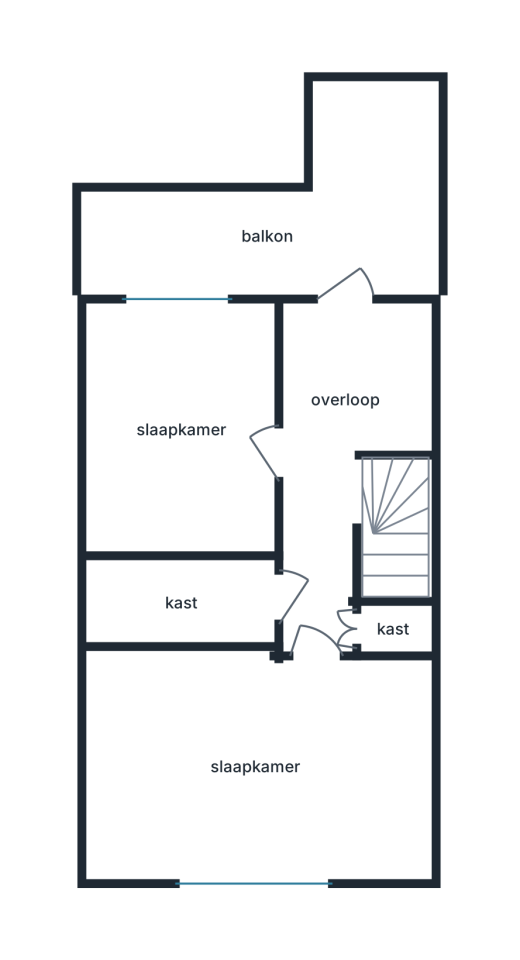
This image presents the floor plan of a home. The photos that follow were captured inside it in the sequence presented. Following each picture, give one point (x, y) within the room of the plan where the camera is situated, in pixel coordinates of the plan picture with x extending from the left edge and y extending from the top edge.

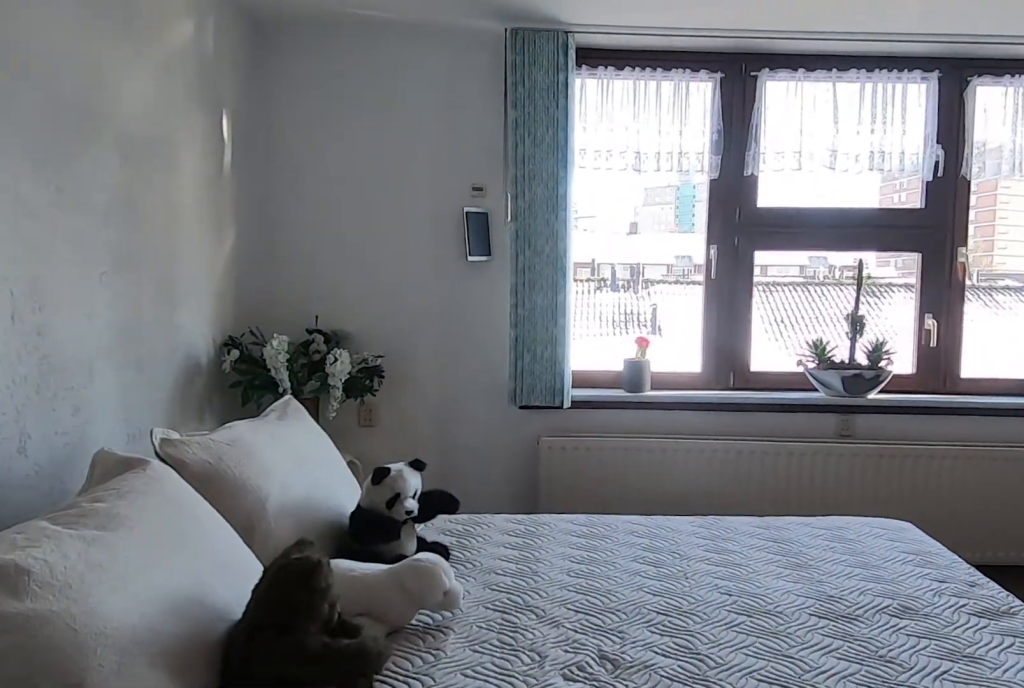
(249, 770)
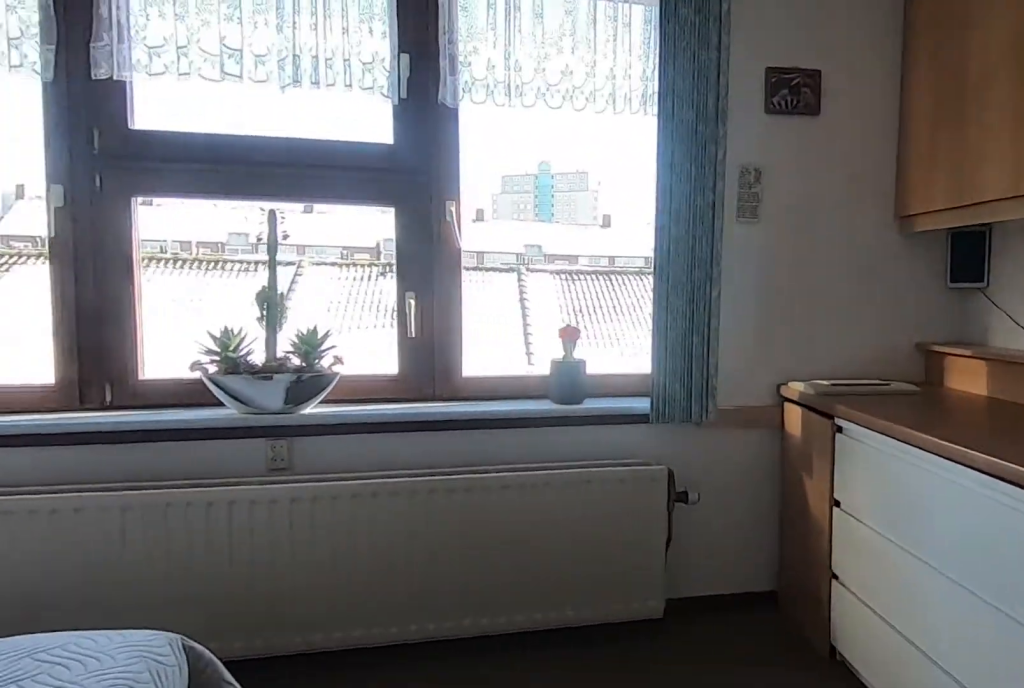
(249, 770)
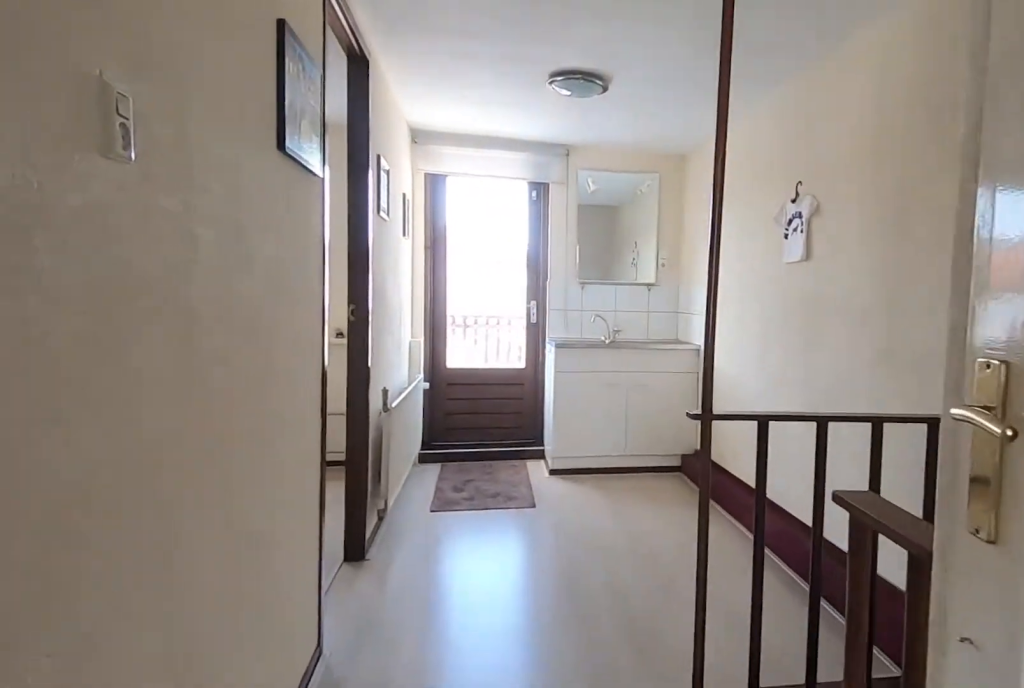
(319, 610)
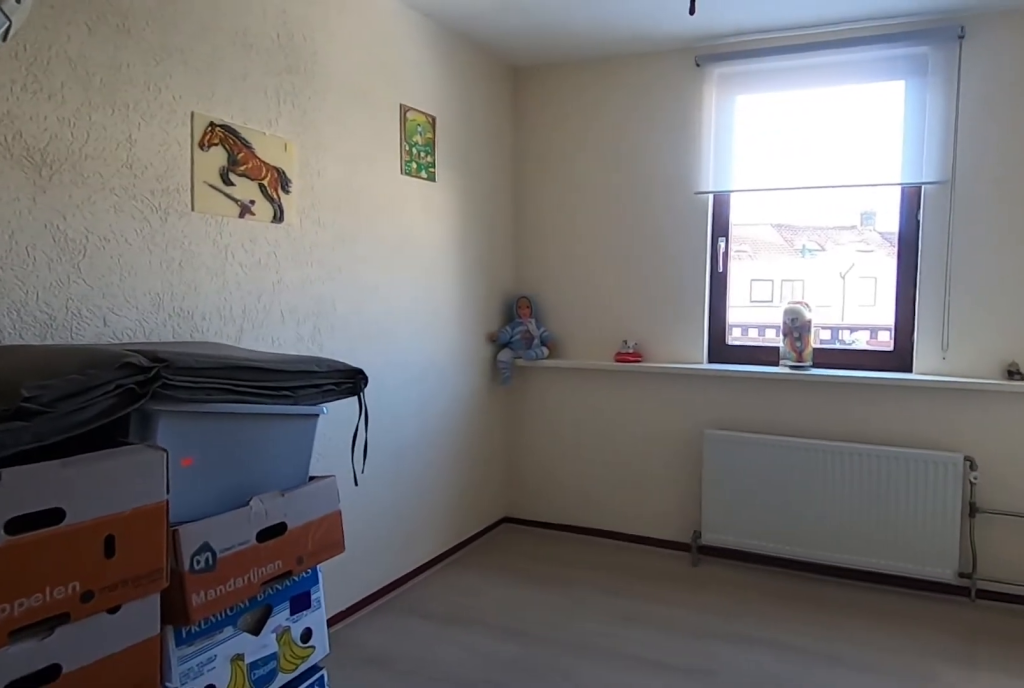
(144, 423)
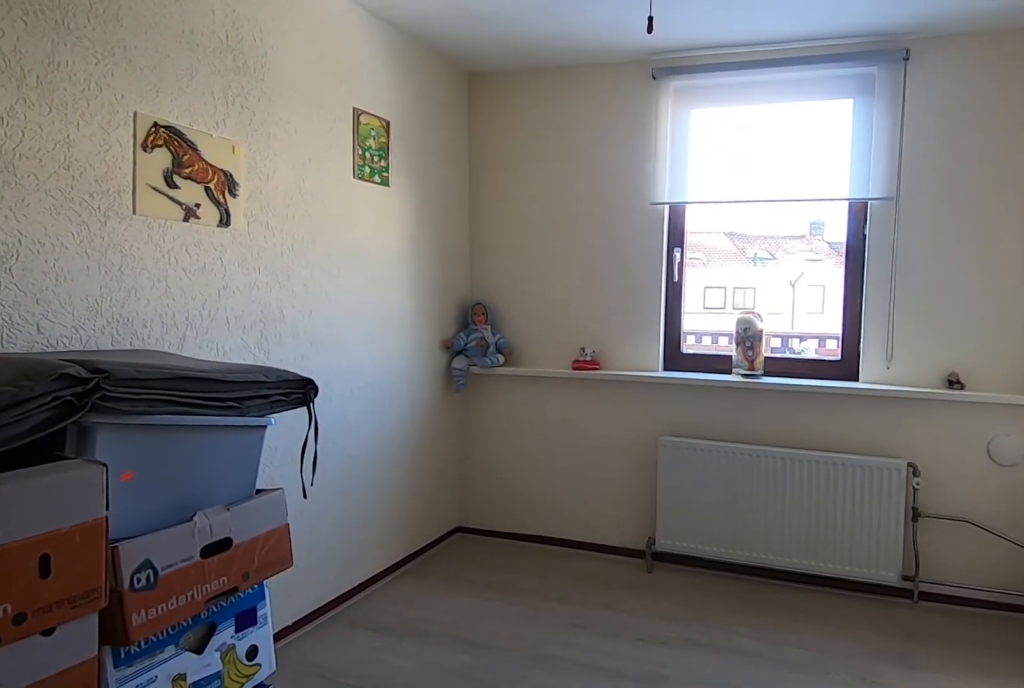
(144, 423)
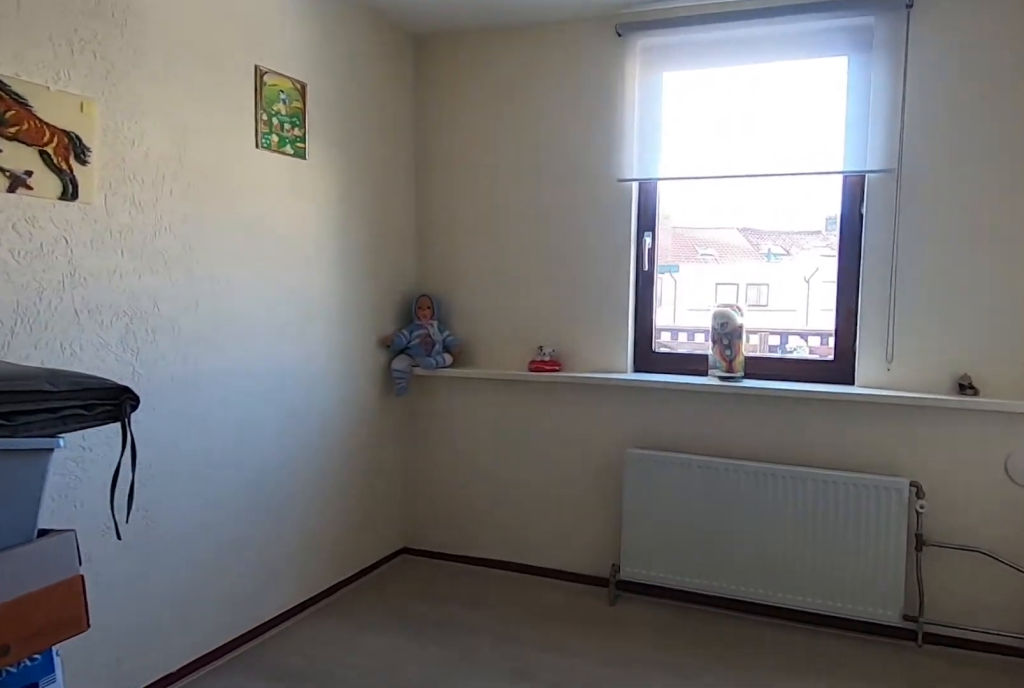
(144, 423)
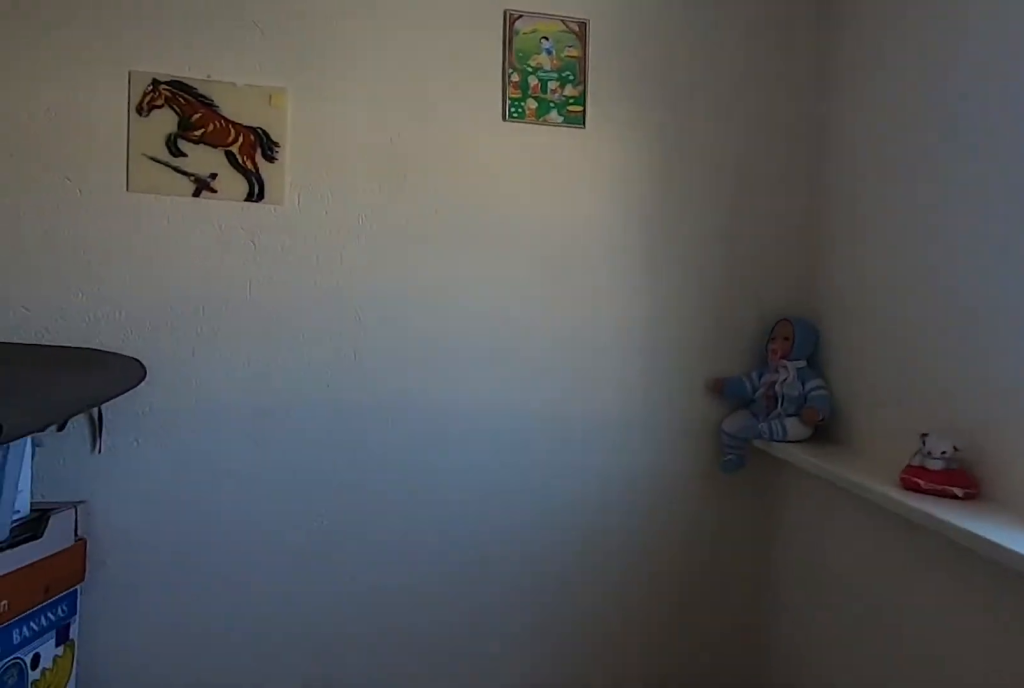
(144, 423)
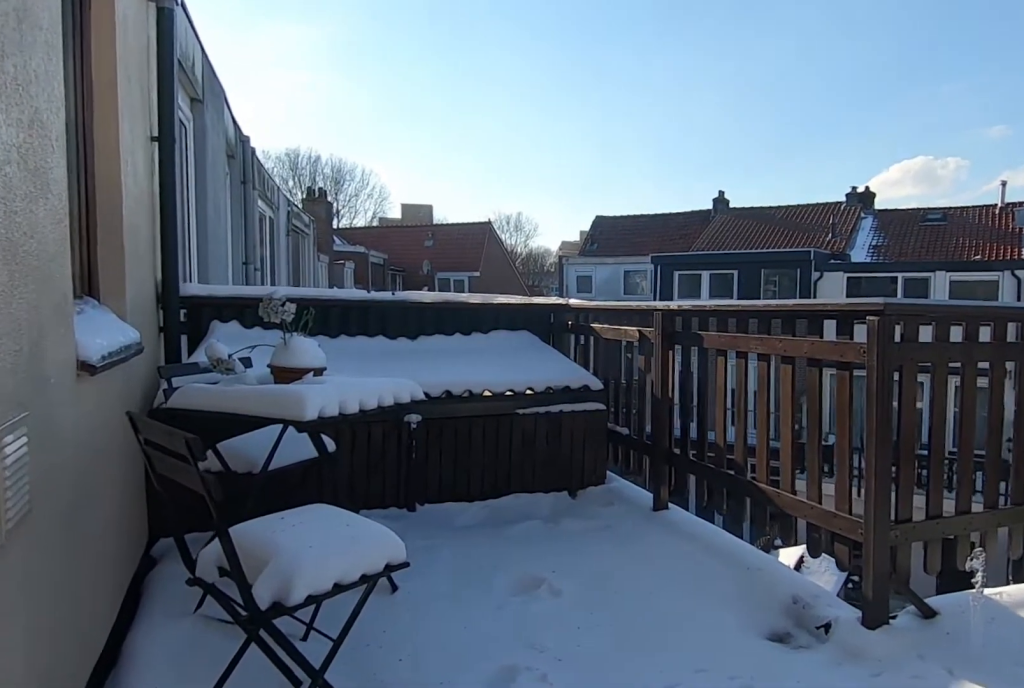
(294, 208)
